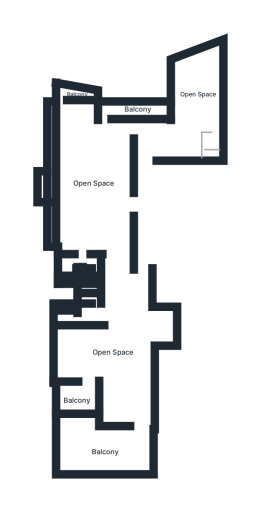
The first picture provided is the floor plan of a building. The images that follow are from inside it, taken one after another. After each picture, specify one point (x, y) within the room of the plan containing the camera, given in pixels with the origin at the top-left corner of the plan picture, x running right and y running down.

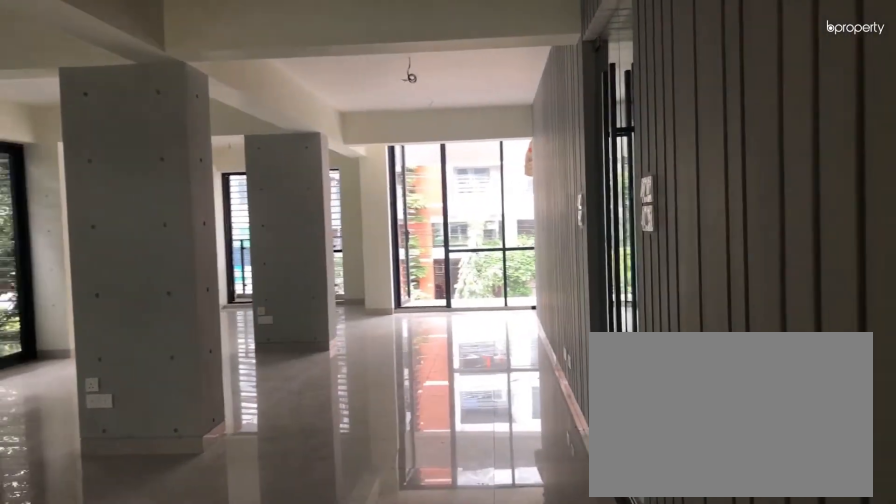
(97, 188)
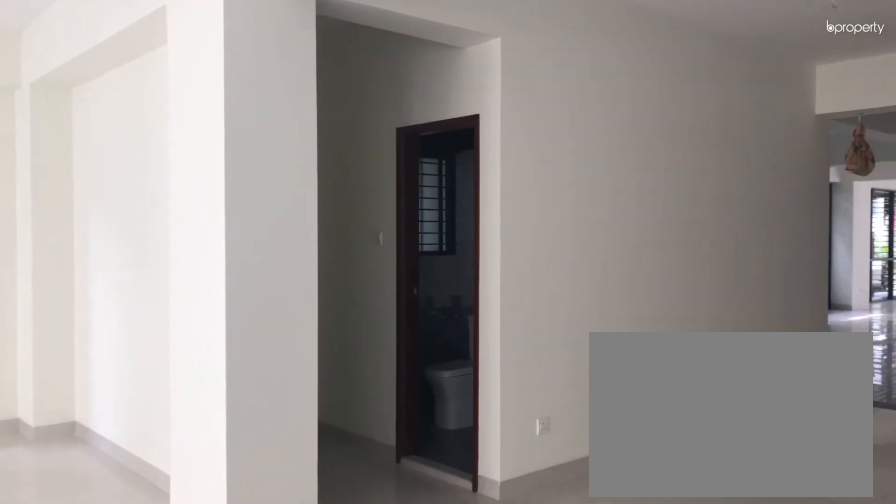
(111, 349)
